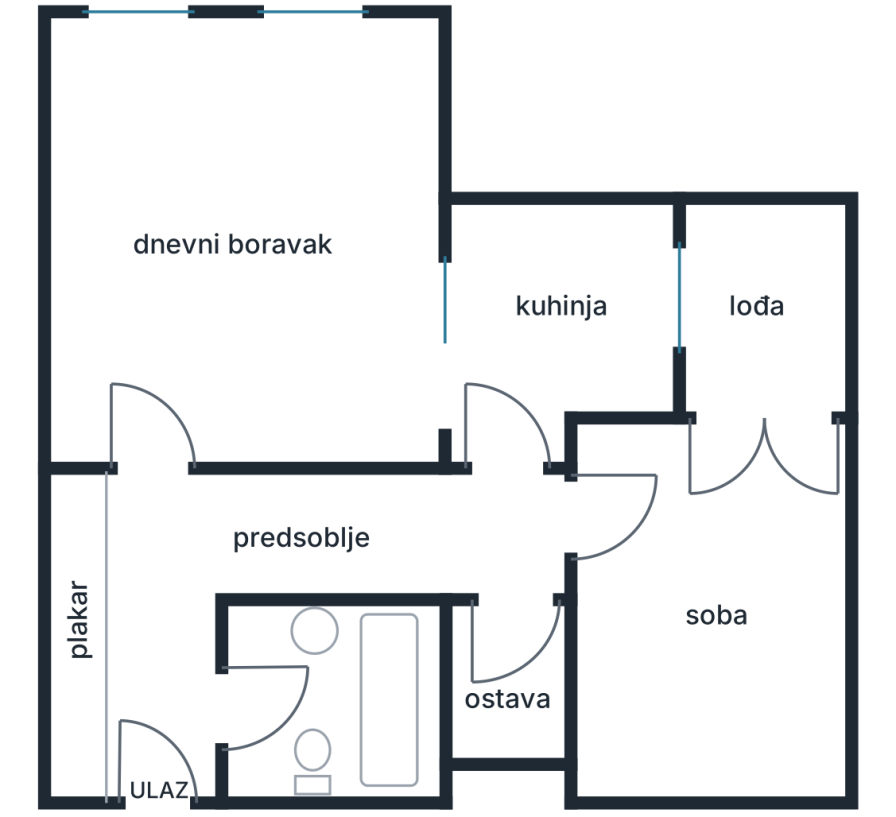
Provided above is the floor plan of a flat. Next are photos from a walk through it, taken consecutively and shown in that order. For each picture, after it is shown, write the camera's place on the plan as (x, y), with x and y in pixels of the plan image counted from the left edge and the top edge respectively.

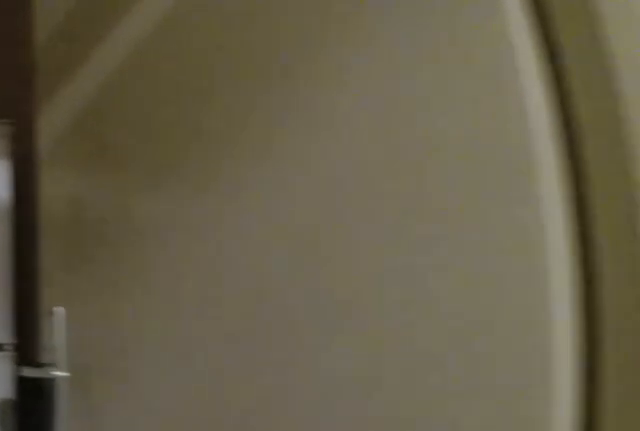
(511, 559)
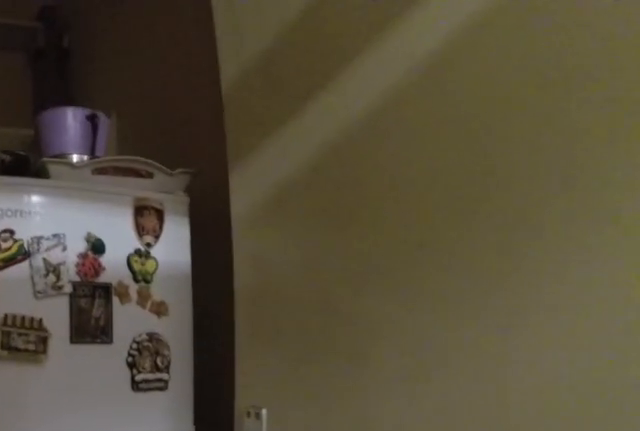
(515, 562)
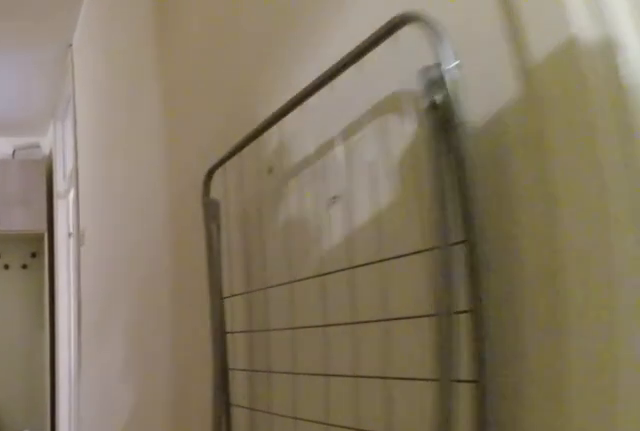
(493, 544)
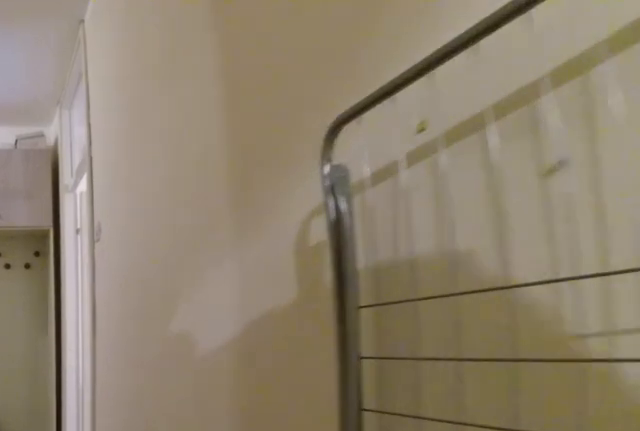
(457, 544)
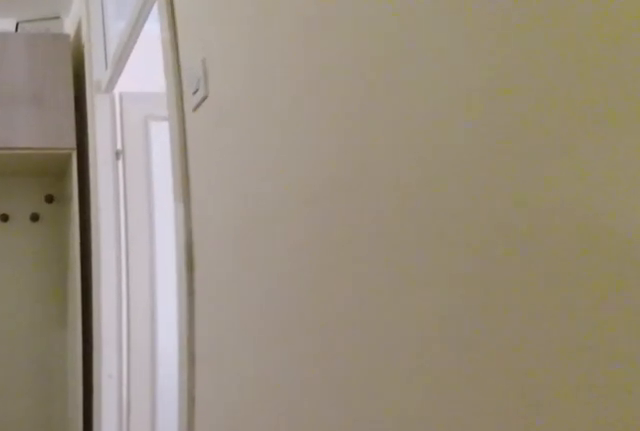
(329, 544)
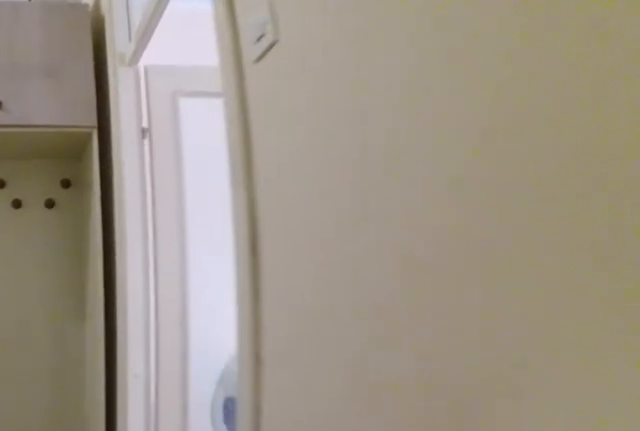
(312, 544)
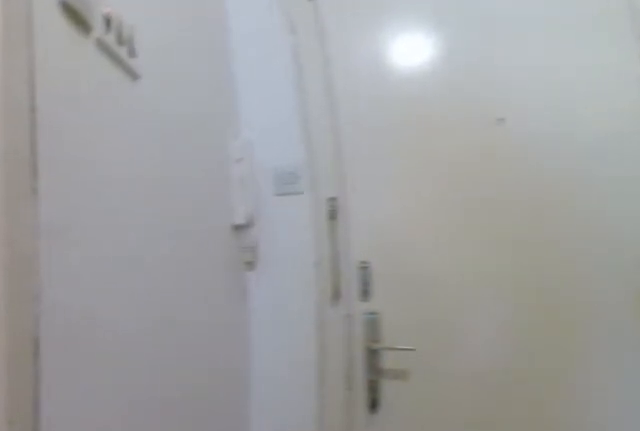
(155, 695)
